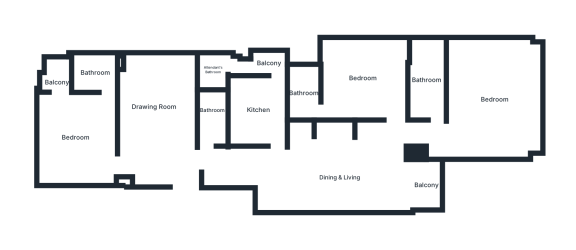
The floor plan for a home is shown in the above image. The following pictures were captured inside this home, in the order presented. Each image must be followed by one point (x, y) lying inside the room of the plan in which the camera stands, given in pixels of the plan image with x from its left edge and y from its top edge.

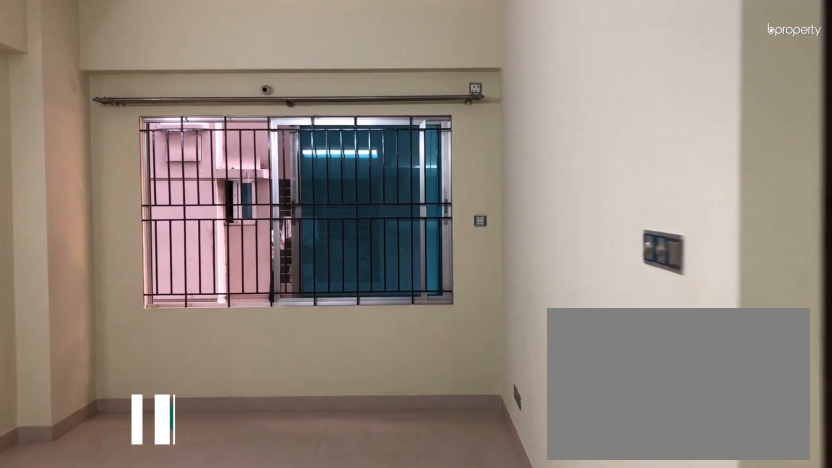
(179, 165)
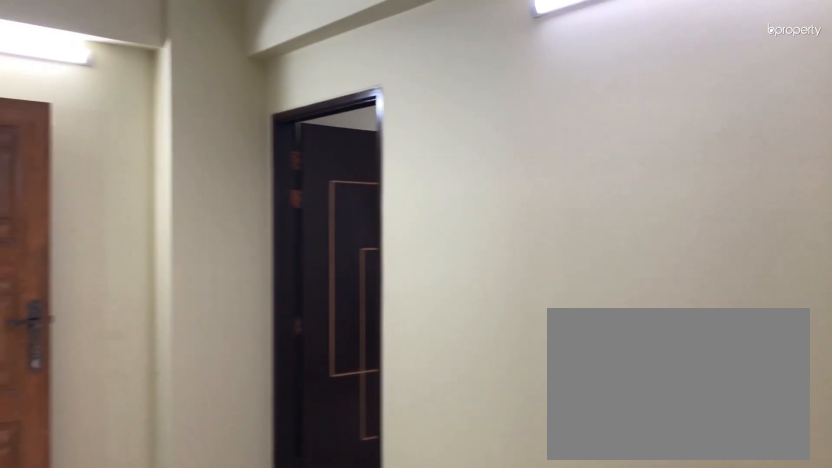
(159, 109)
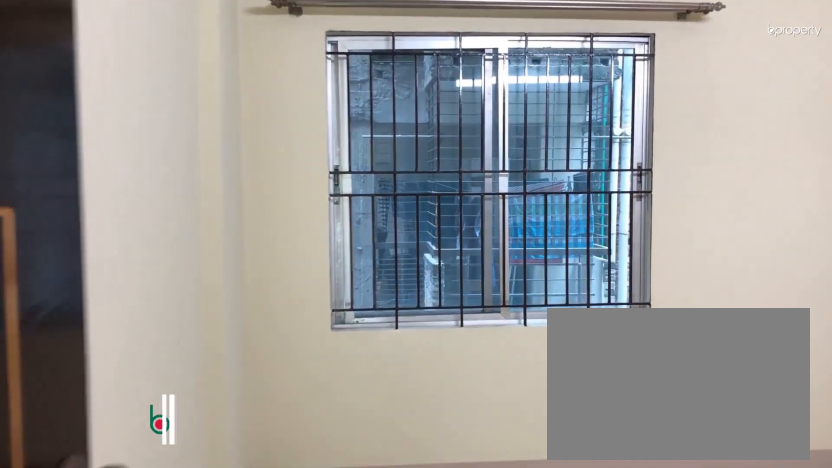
(77, 138)
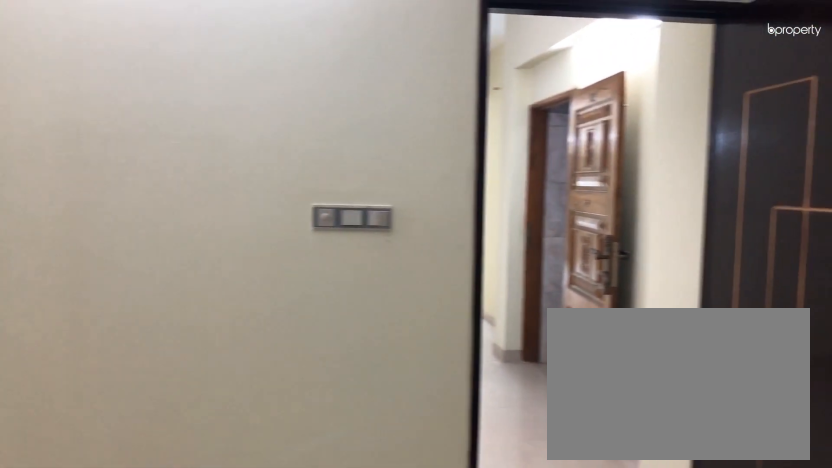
(77, 138)
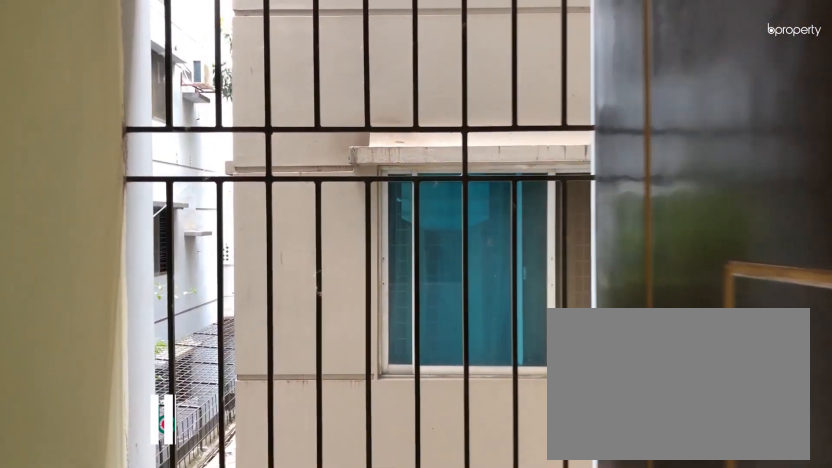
(56, 73)
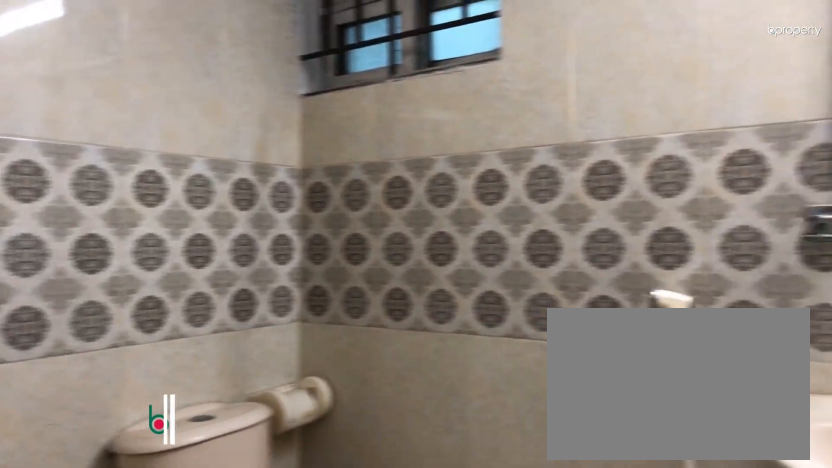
(90, 72)
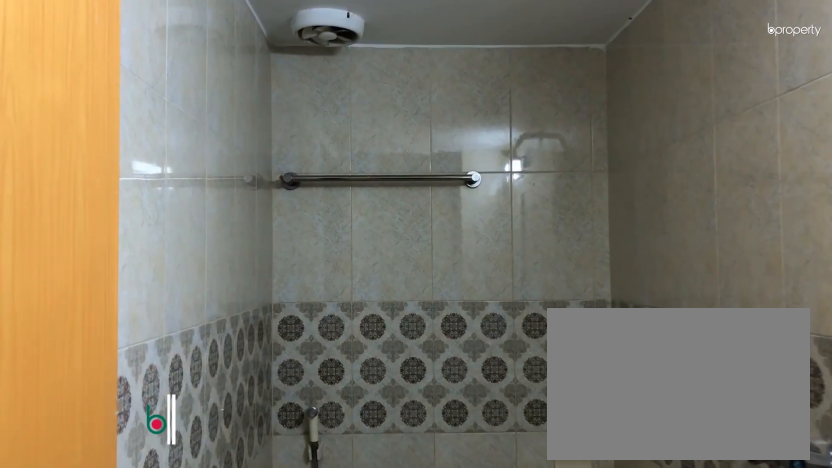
(212, 115)
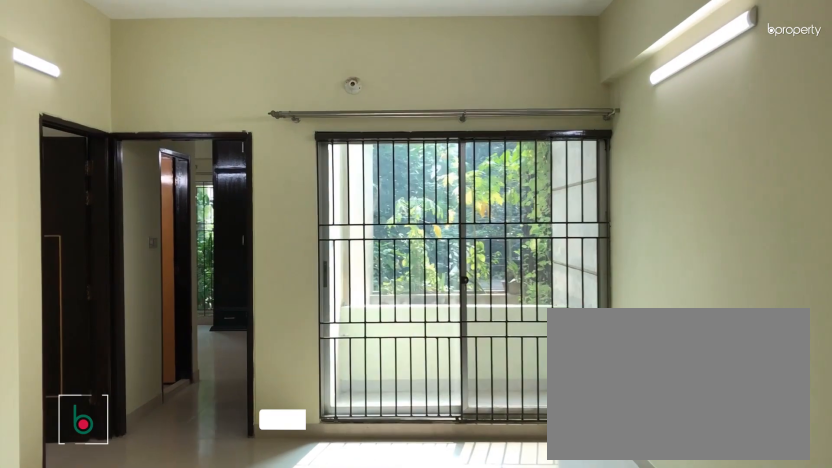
(339, 174)
